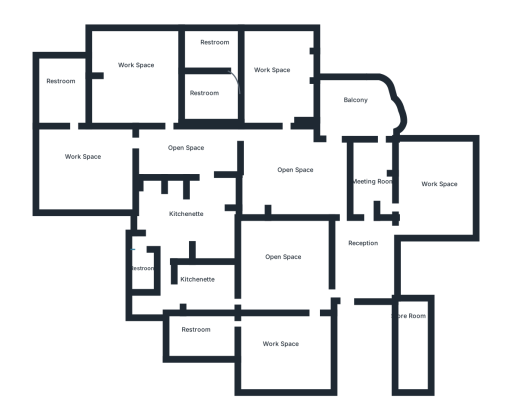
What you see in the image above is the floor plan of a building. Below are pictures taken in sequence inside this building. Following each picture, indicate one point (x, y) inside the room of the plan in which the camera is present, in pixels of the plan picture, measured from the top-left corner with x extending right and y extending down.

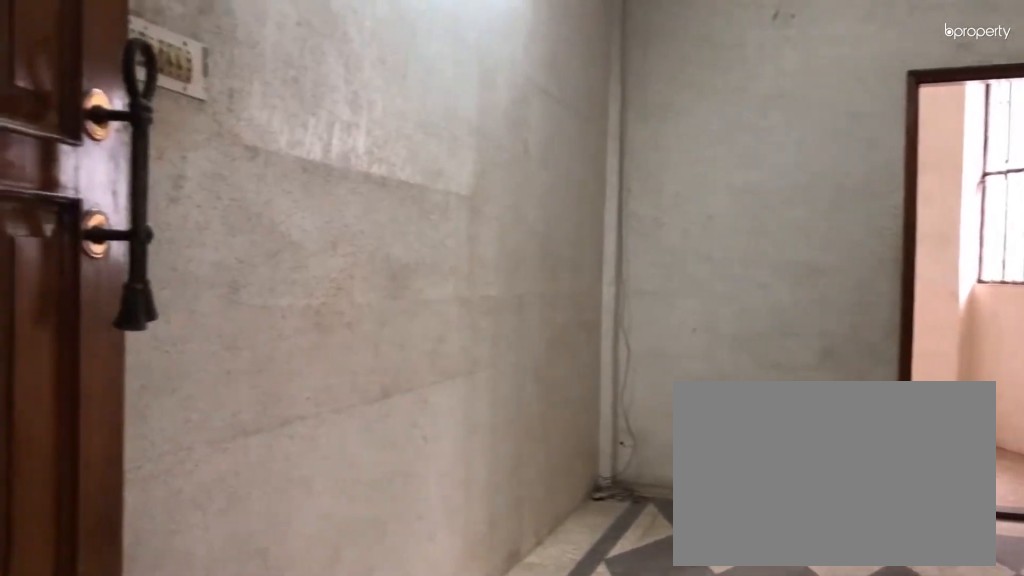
(377, 176)
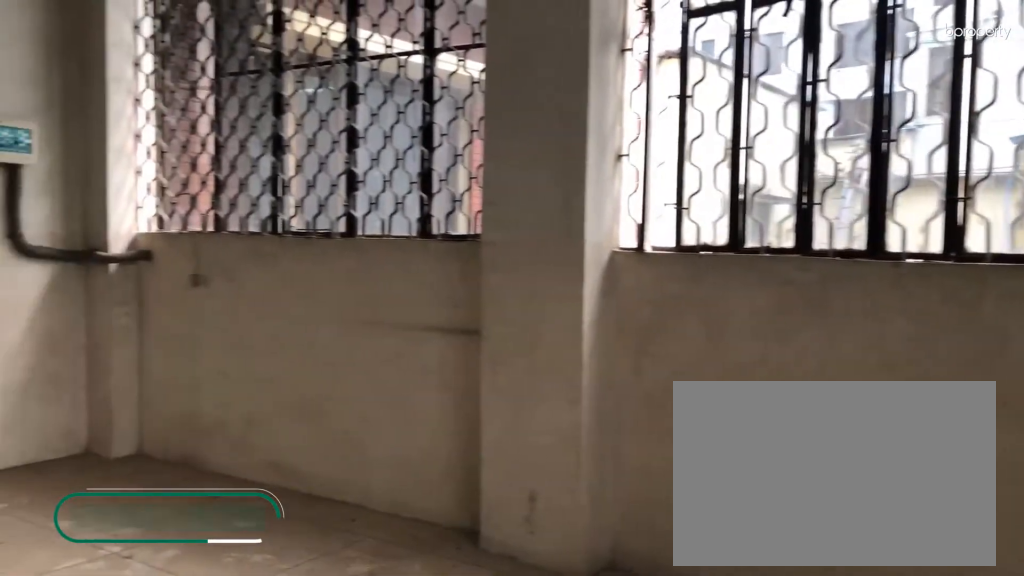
(364, 105)
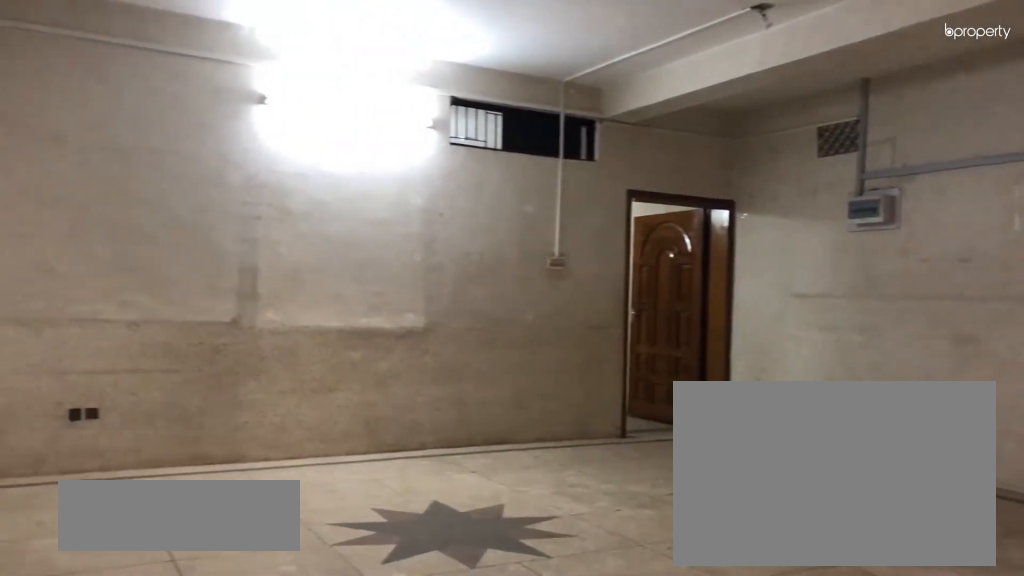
(295, 167)
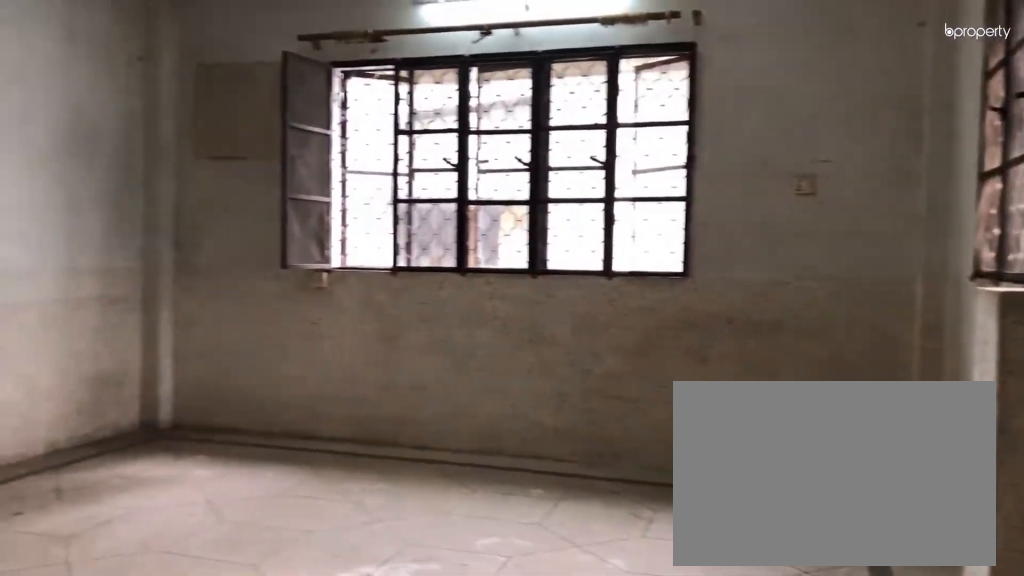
(281, 76)
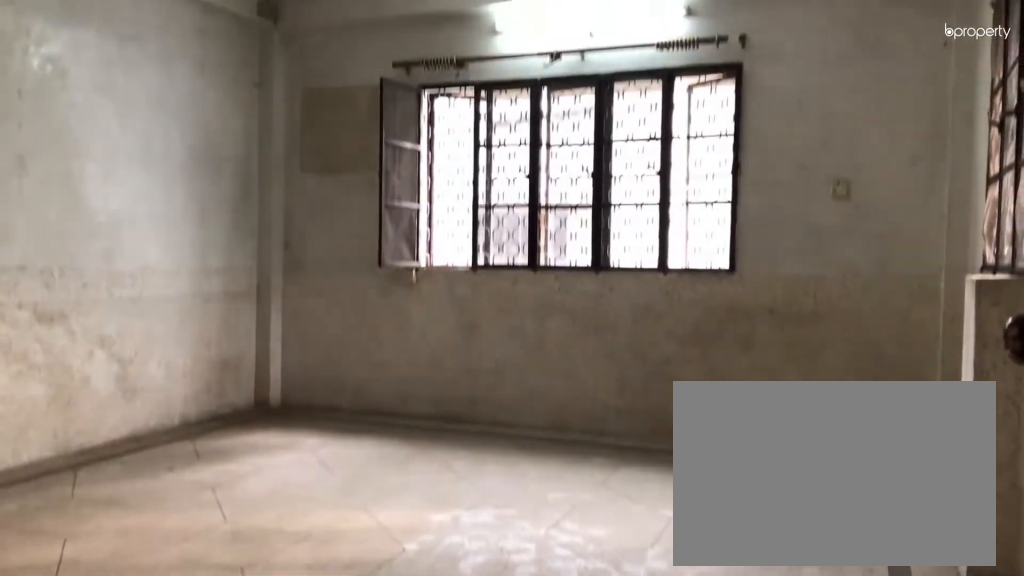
(280, 81)
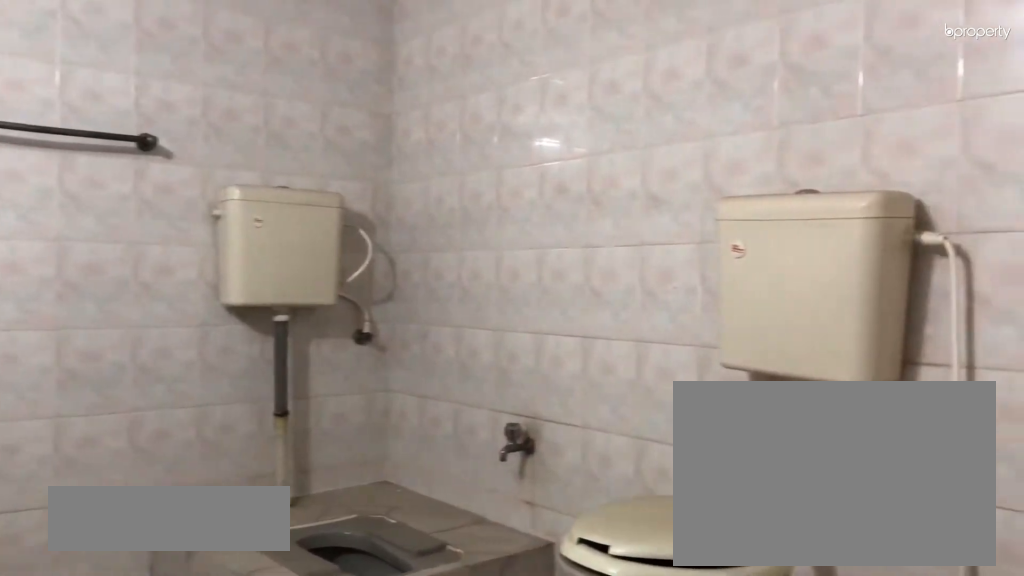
(214, 94)
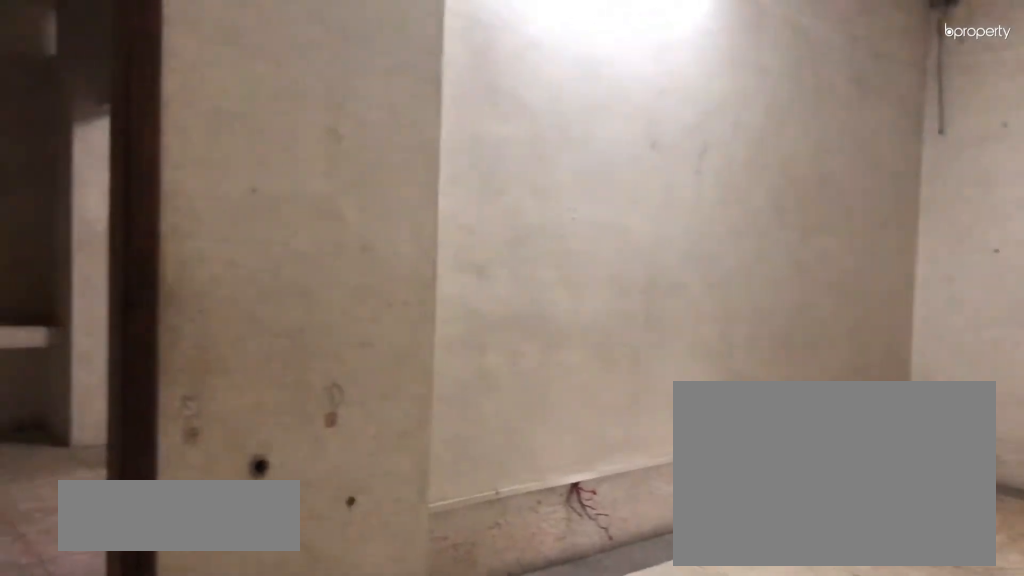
(181, 150)
